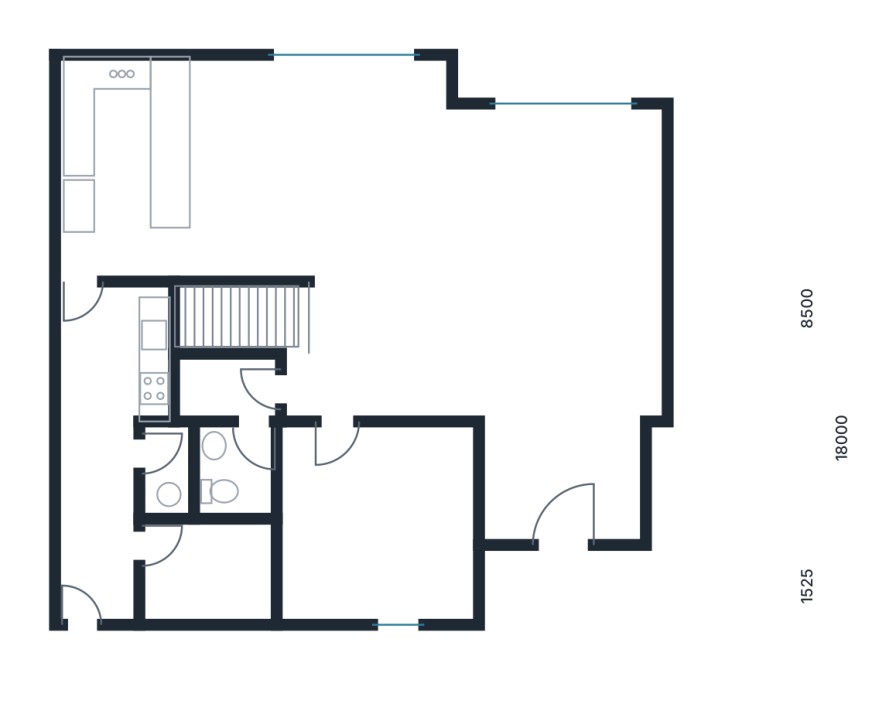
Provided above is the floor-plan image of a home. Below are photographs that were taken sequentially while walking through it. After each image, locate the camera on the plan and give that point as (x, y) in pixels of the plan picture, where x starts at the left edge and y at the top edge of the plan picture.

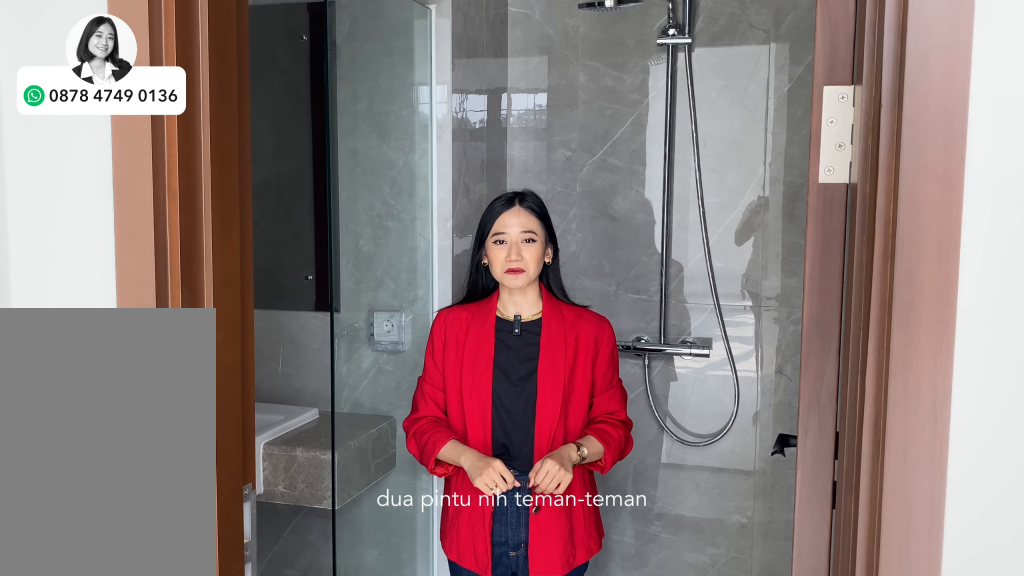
(237, 420)
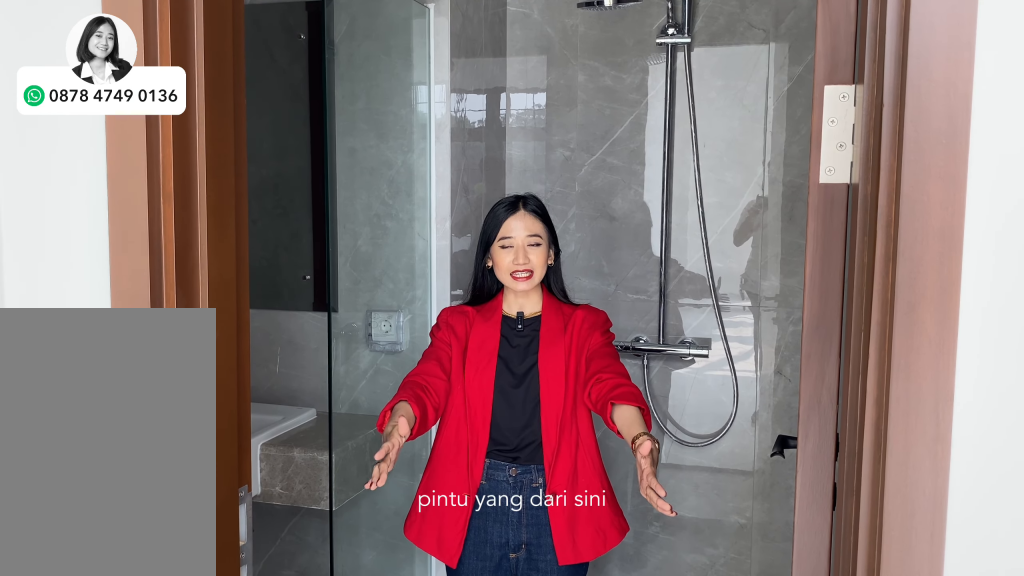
(237, 420)
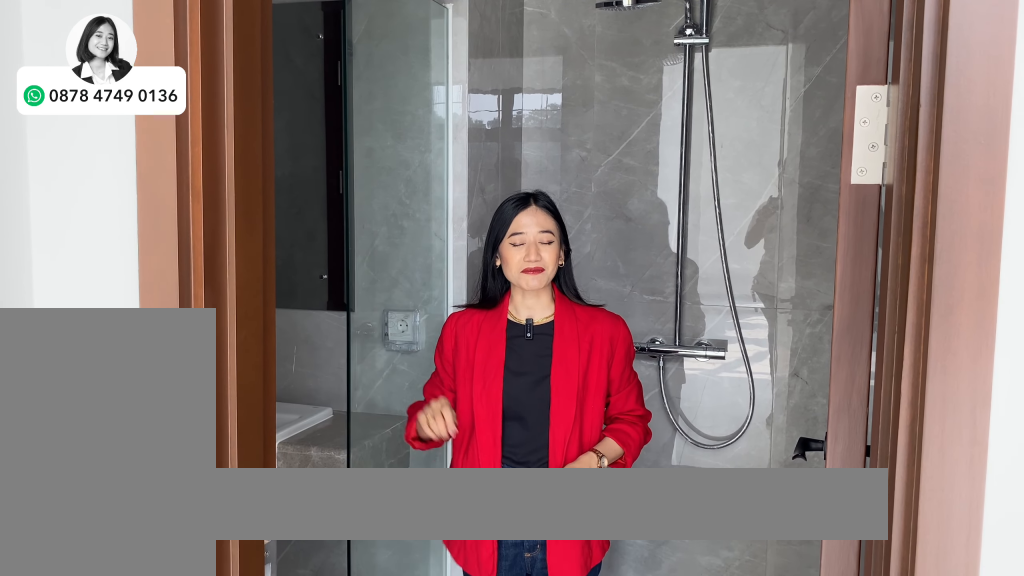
(237, 420)
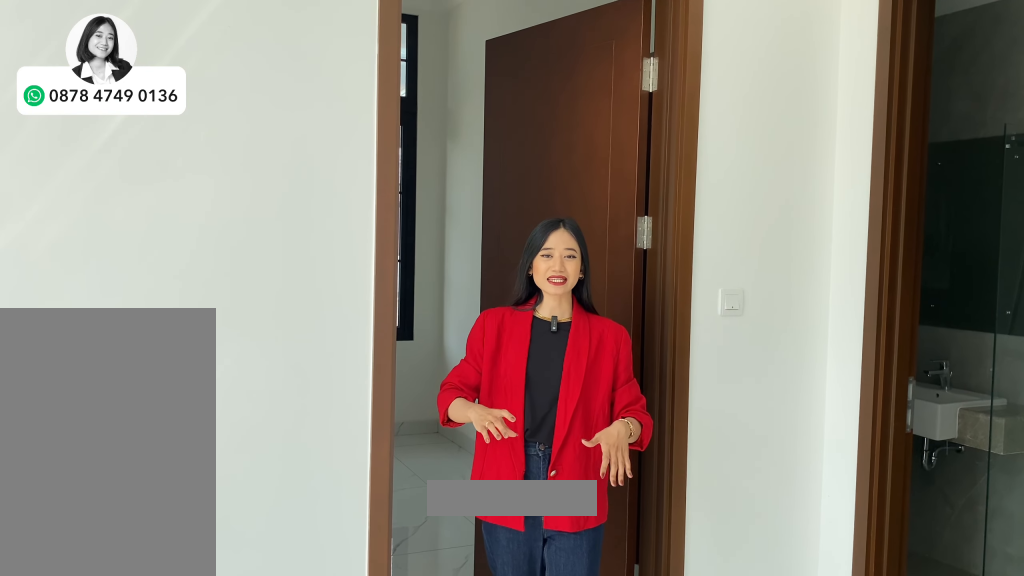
(361, 384)
